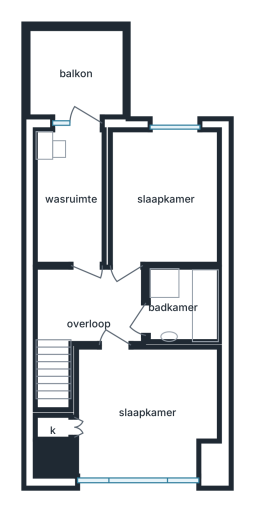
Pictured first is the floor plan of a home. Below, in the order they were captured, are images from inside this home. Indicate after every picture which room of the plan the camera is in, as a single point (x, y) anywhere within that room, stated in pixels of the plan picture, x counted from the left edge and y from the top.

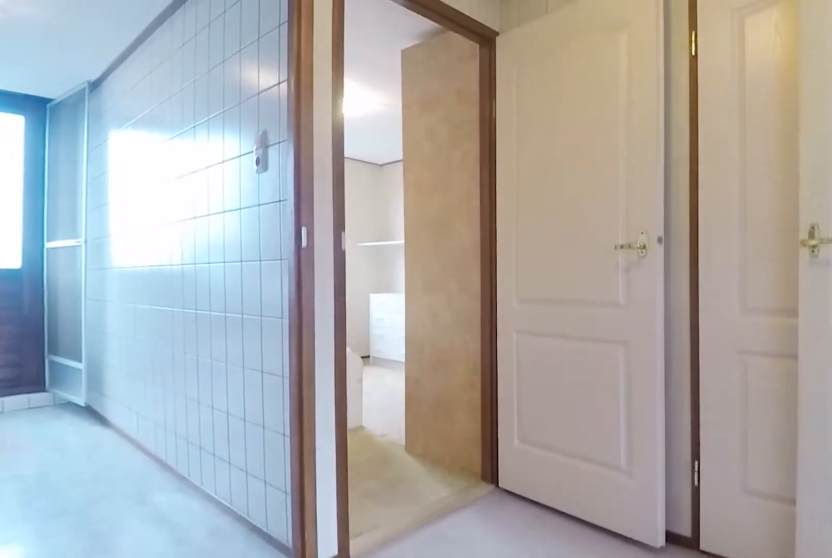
(93, 306)
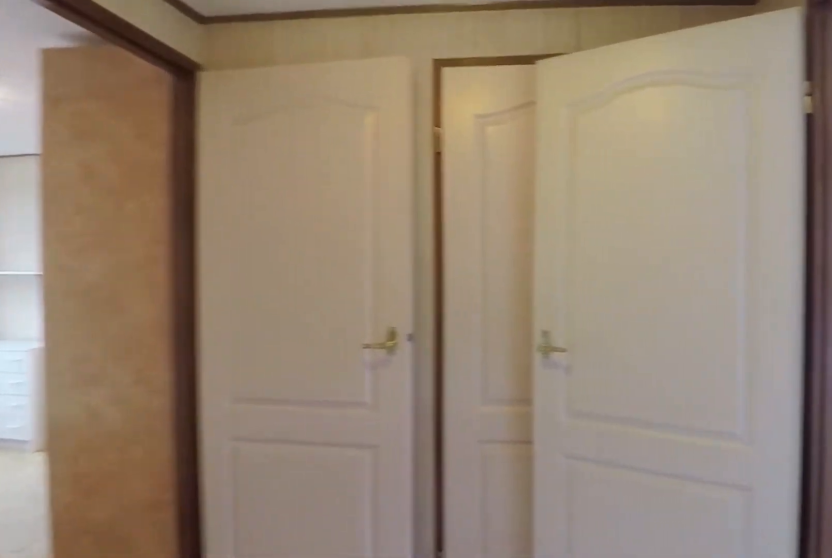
(93, 306)
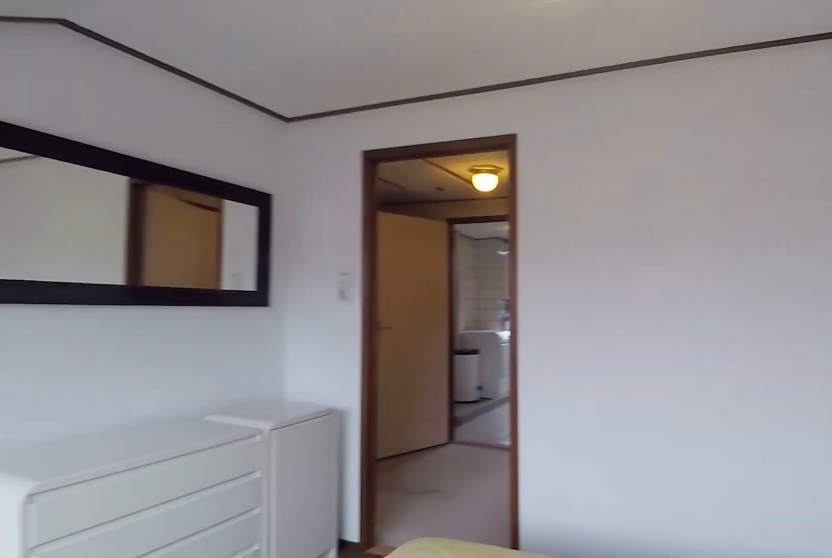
(144, 410)
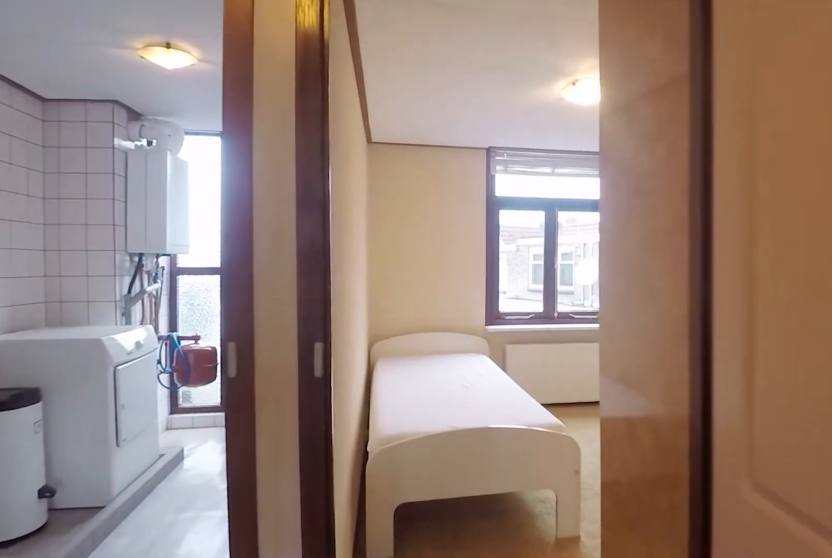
(92, 306)
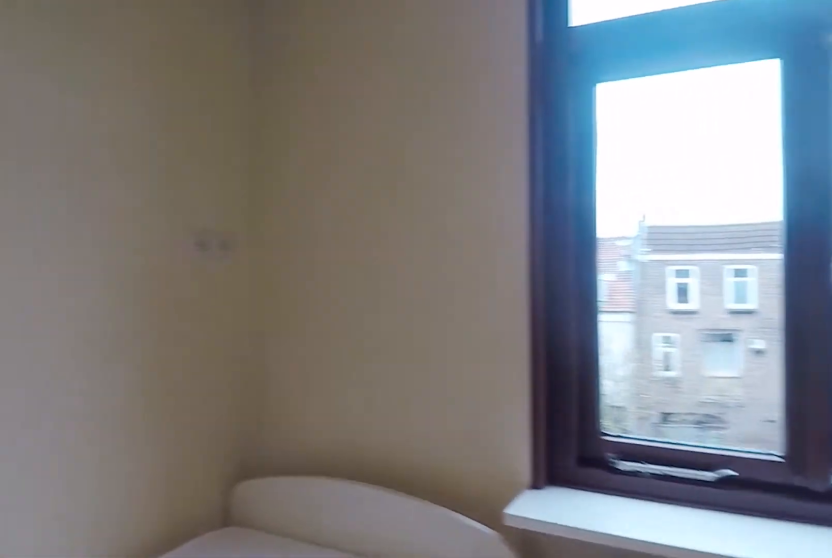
(165, 197)
